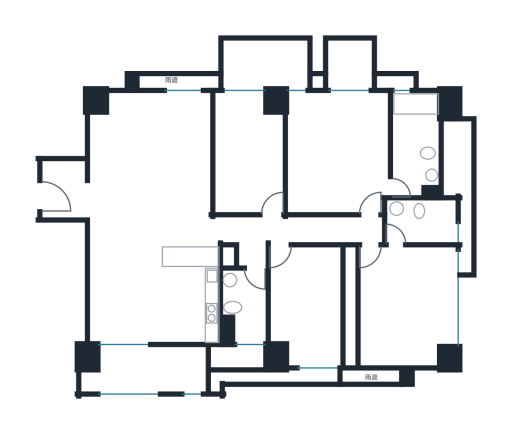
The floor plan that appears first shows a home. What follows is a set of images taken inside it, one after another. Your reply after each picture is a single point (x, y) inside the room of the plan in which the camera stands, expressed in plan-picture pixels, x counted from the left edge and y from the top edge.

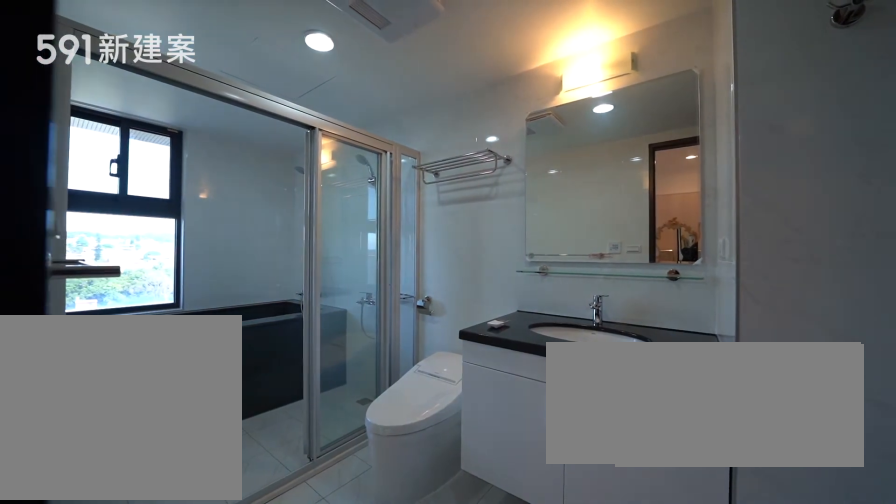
(415, 140)
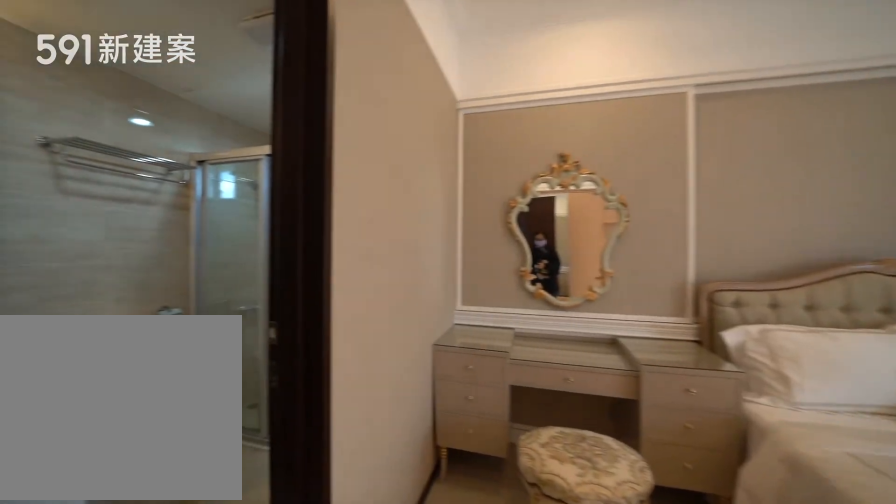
(401, 308)
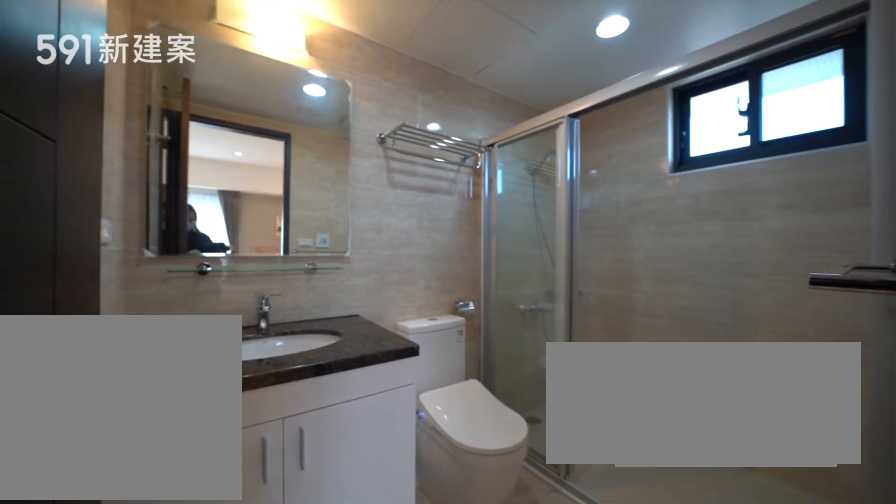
(425, 220)
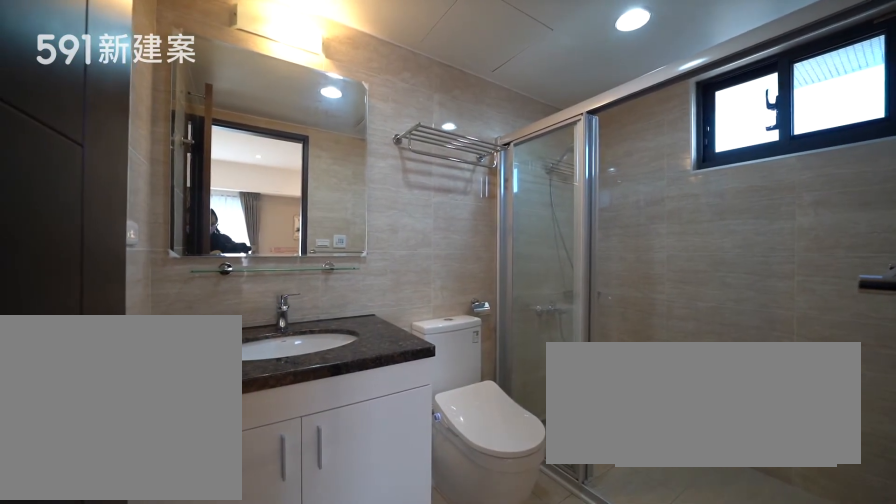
(425, 220)
